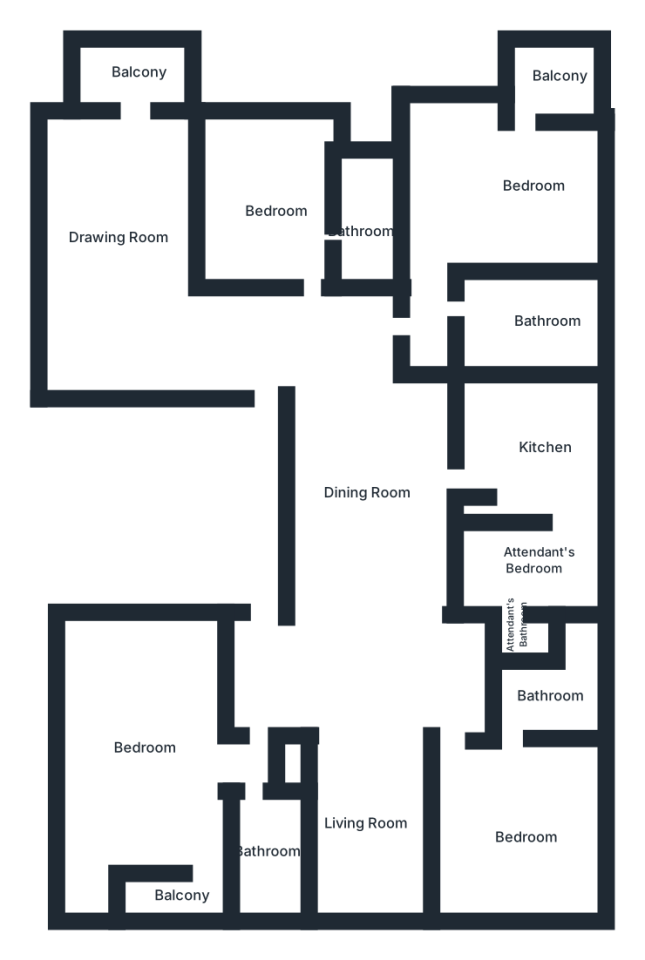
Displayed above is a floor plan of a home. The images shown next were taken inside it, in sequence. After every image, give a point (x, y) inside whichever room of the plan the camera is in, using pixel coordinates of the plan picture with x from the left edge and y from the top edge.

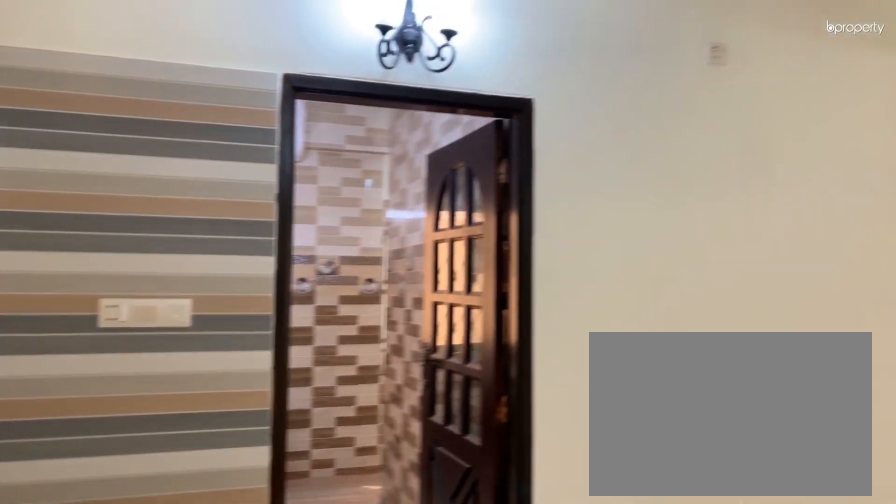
(367, 507)
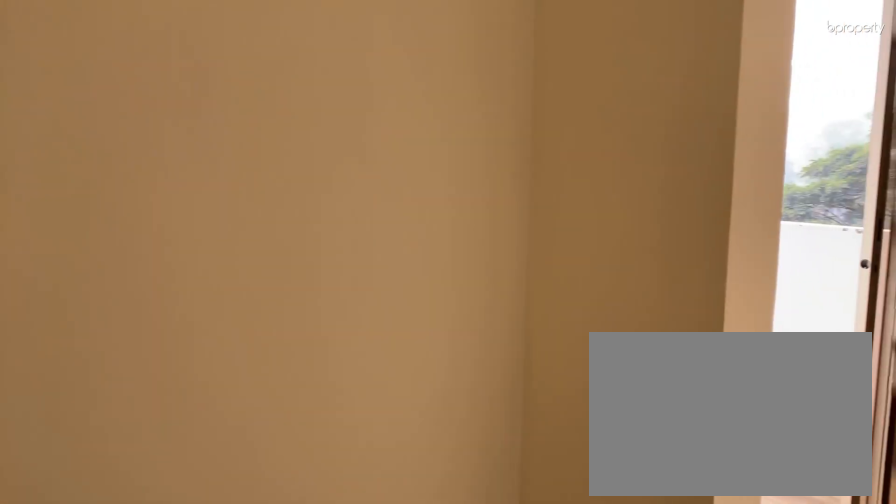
(498, 197)
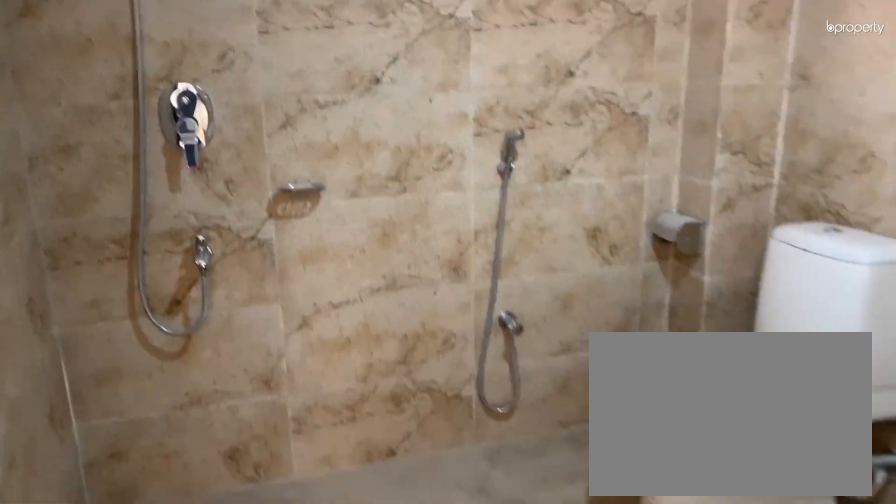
(519, 302)
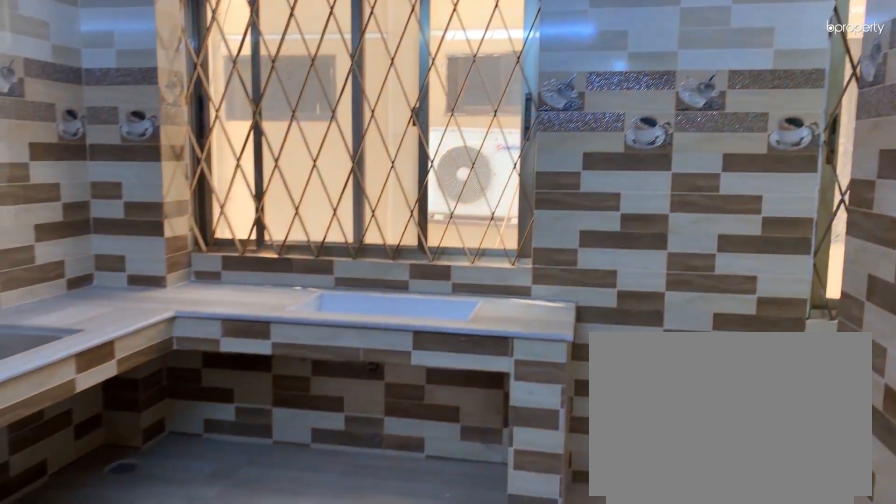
(487, 480)
